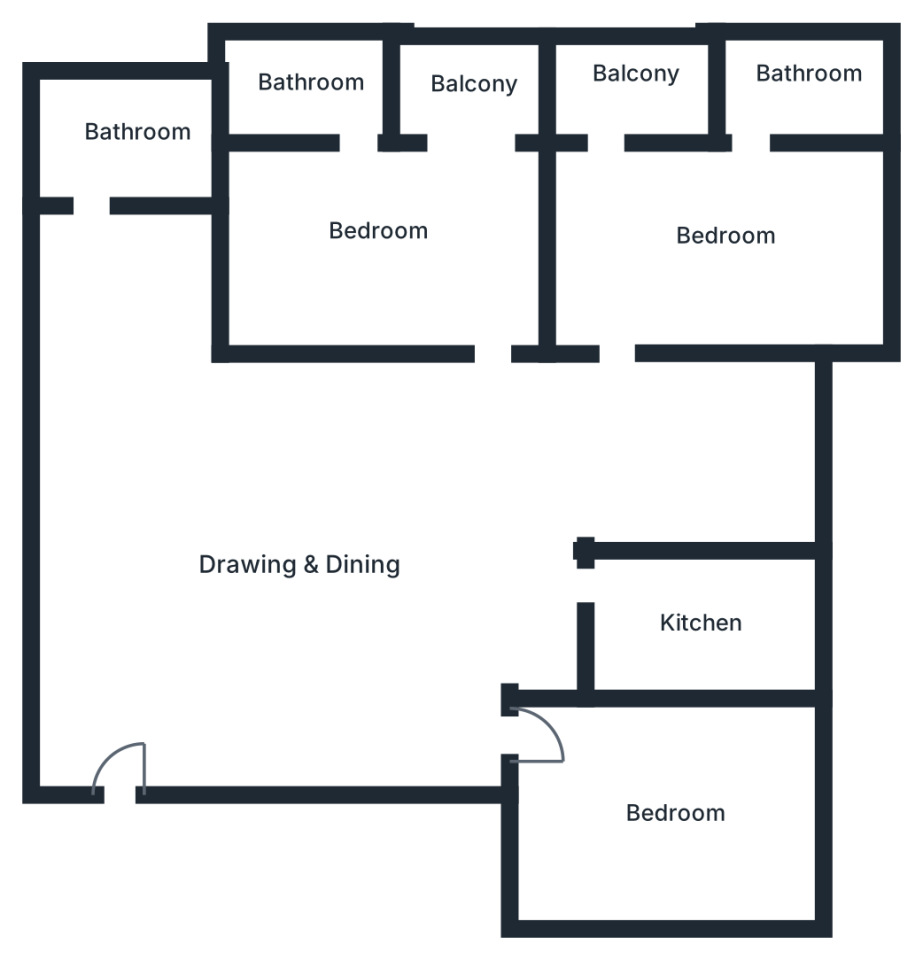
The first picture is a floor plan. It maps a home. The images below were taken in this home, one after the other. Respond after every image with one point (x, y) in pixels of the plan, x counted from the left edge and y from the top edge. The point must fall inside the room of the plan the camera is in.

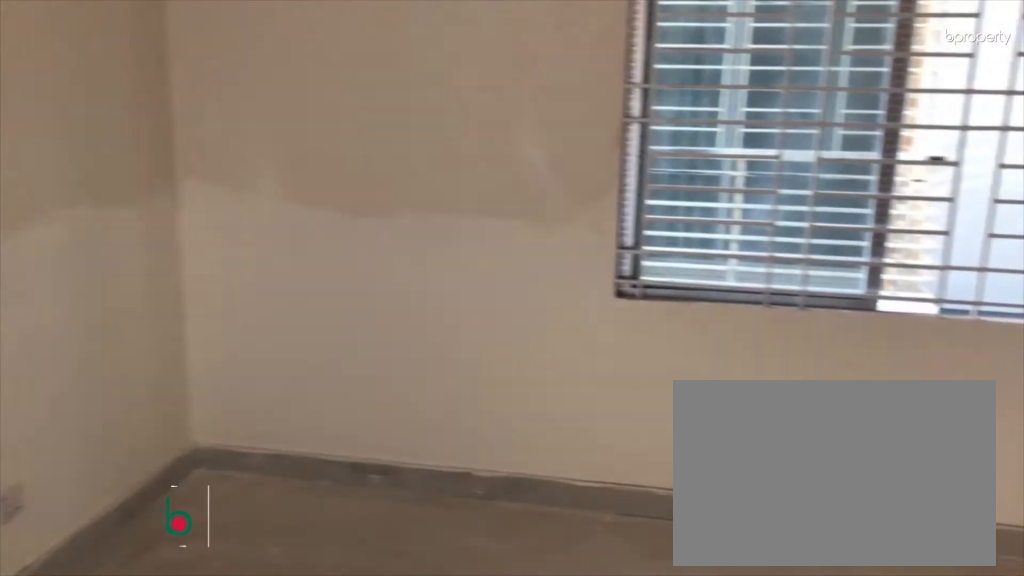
(731, 239)
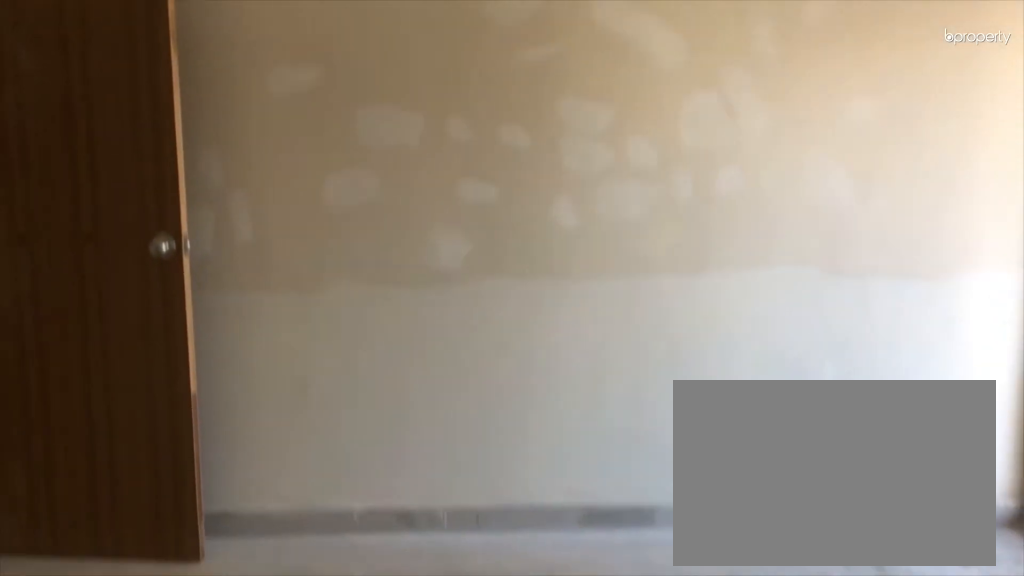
(731, 239)
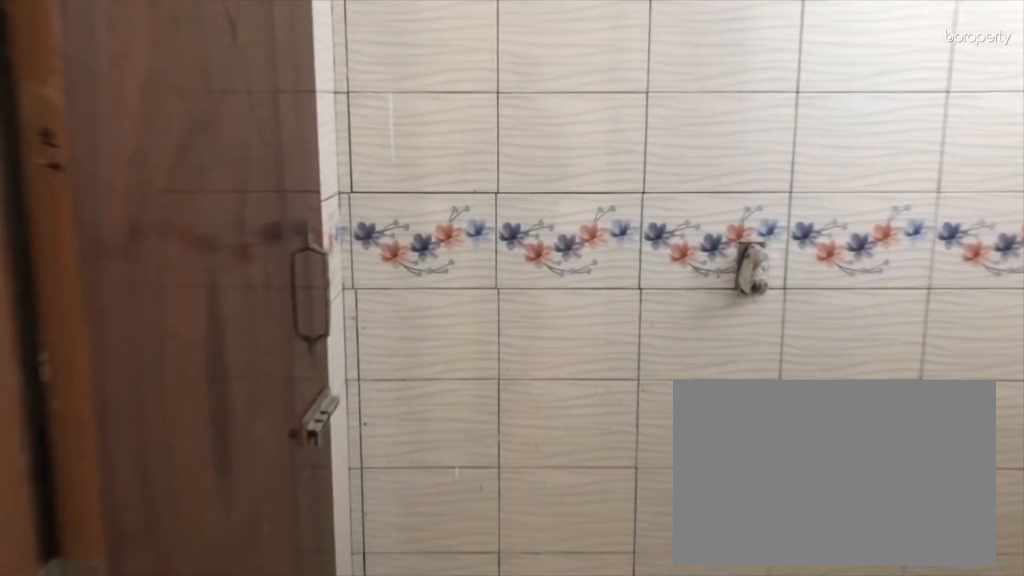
(802, 91)
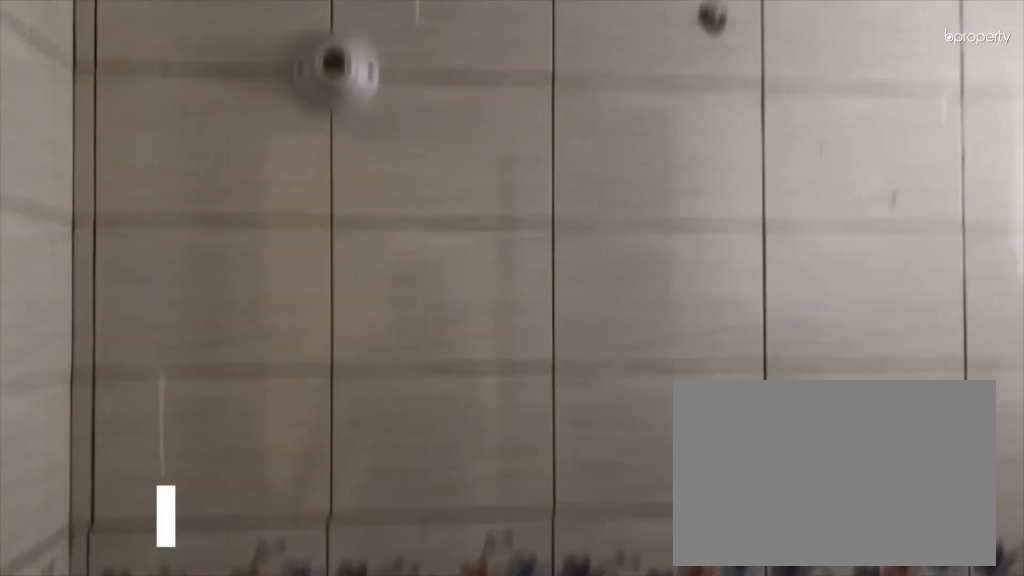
(802, 91)
